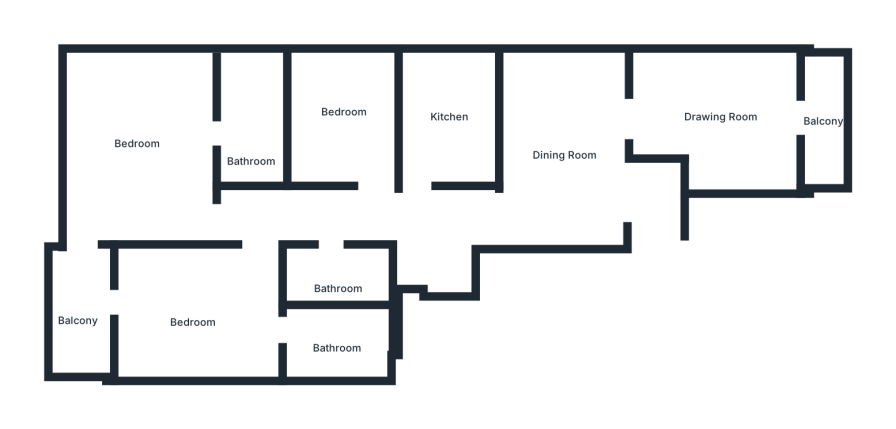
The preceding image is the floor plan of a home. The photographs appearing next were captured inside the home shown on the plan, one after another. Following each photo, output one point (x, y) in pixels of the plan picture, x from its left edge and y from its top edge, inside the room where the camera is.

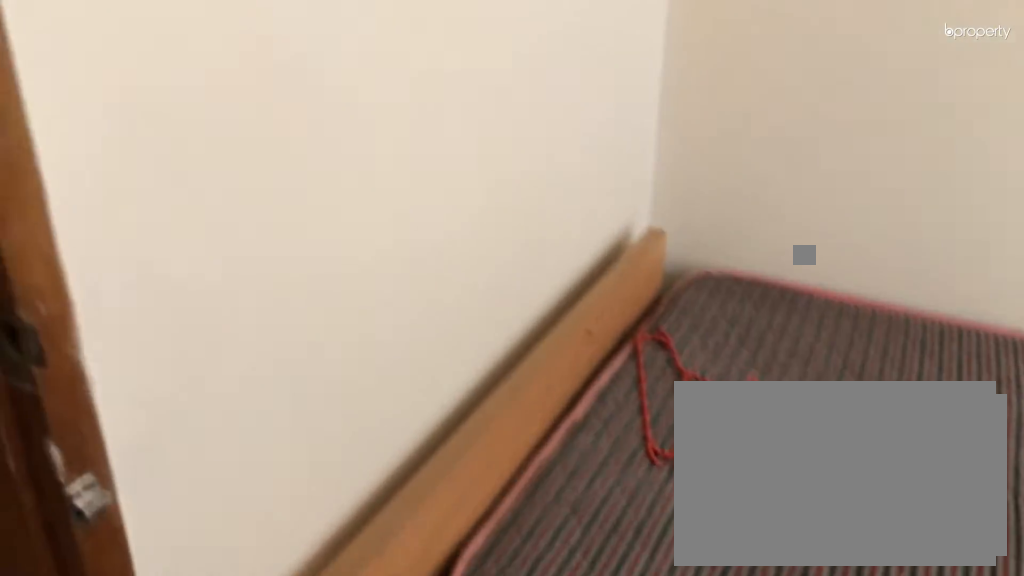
(347, 122)
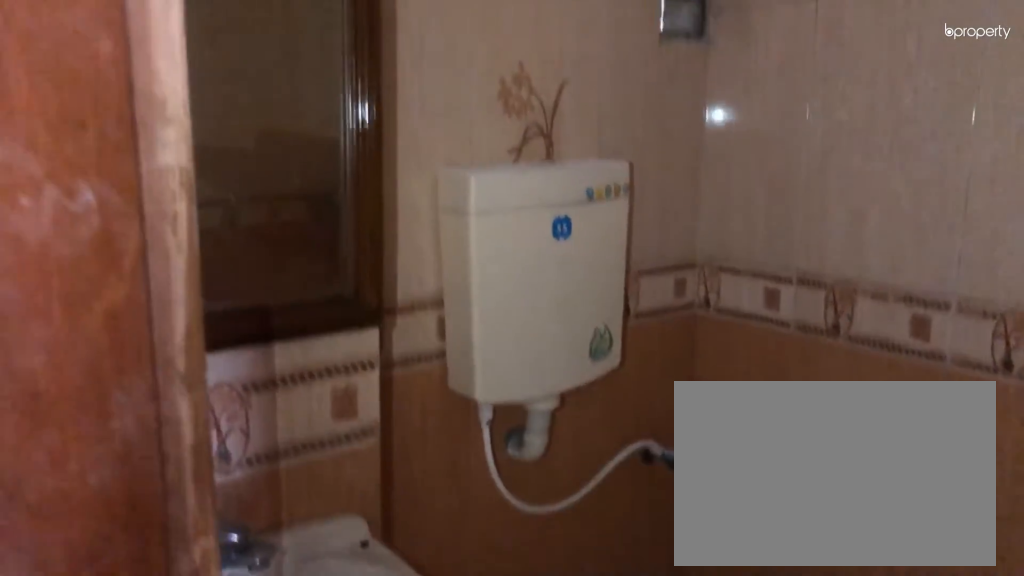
(341, 272)
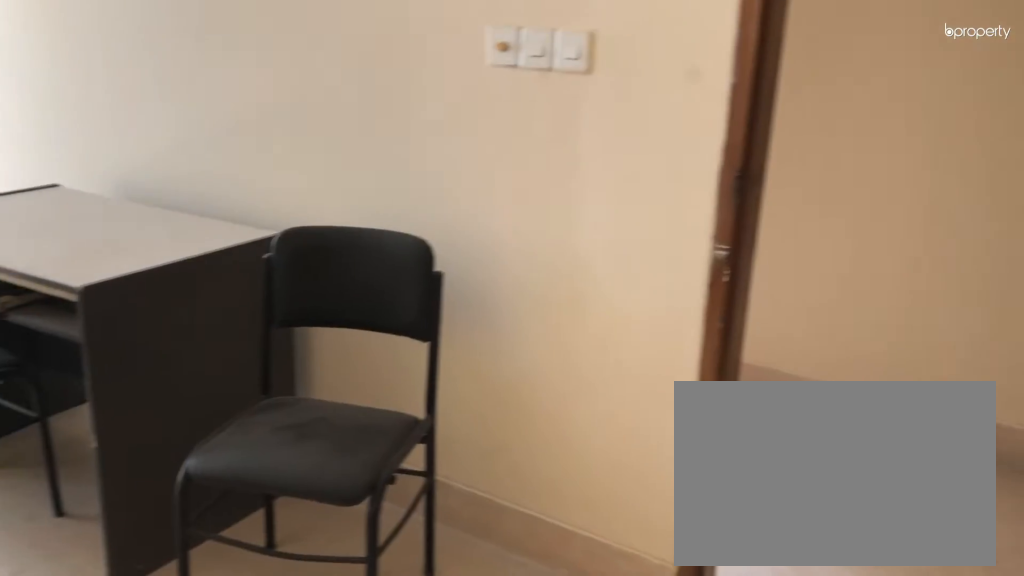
(204, 317)
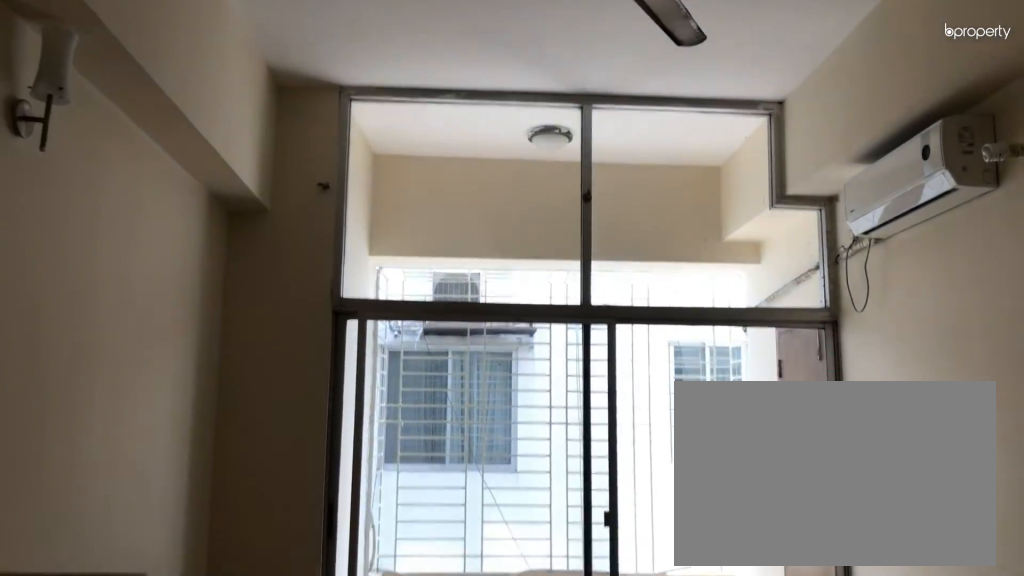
(204, 317)
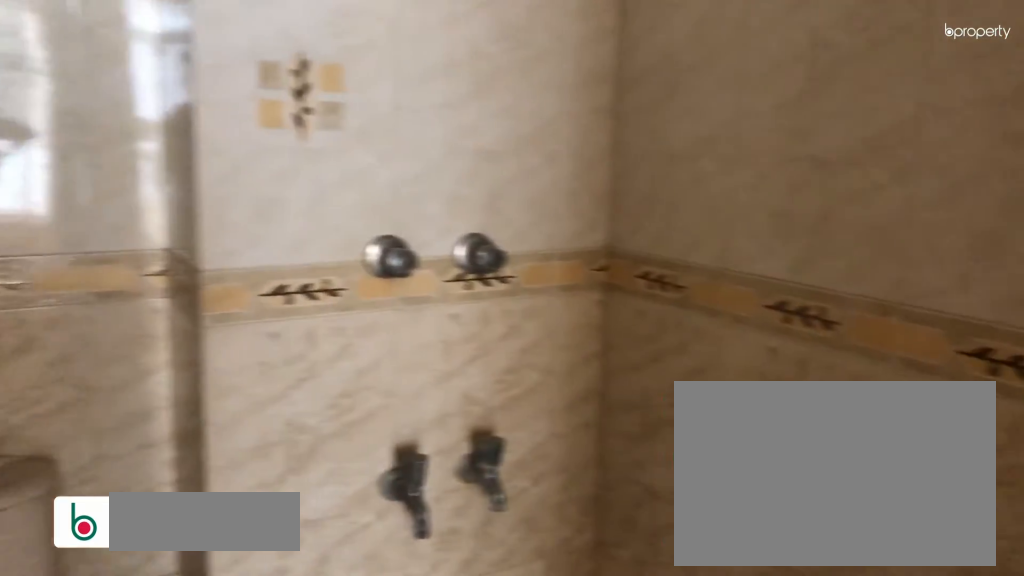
(340, 345)
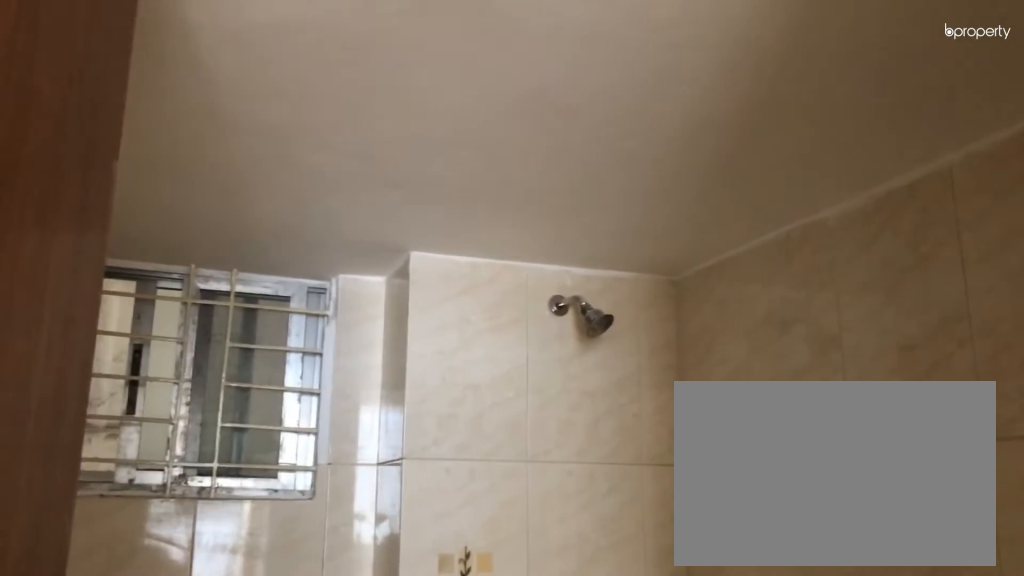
(340, 345)
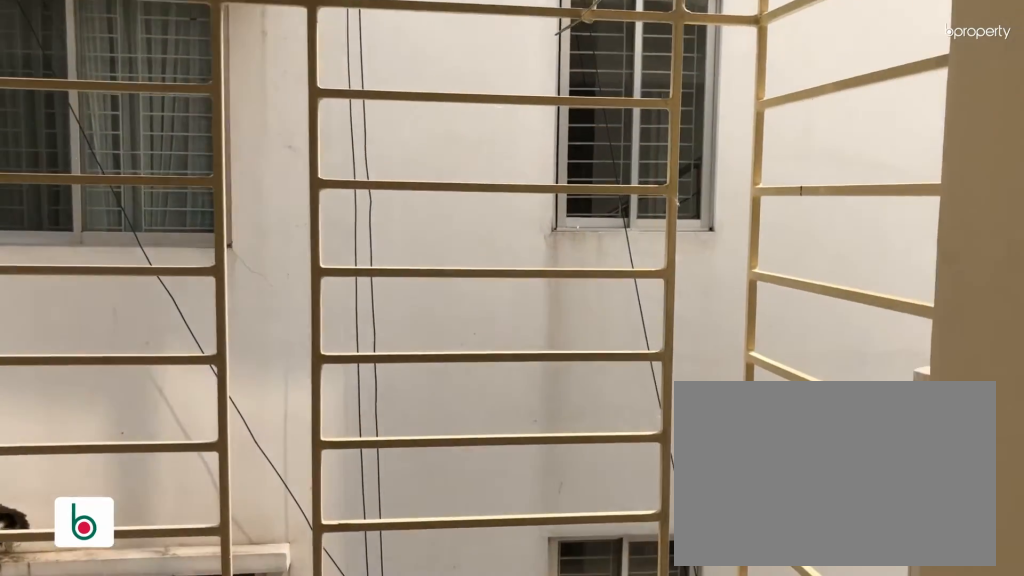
(87, 320)
